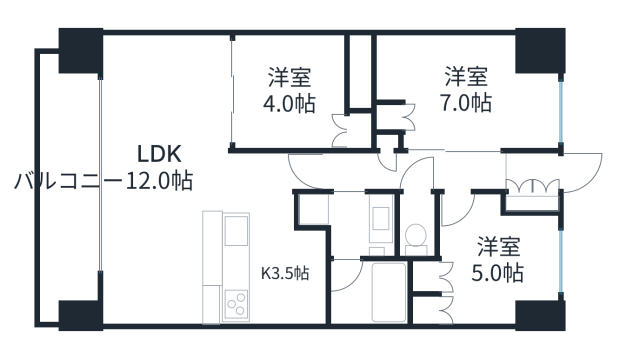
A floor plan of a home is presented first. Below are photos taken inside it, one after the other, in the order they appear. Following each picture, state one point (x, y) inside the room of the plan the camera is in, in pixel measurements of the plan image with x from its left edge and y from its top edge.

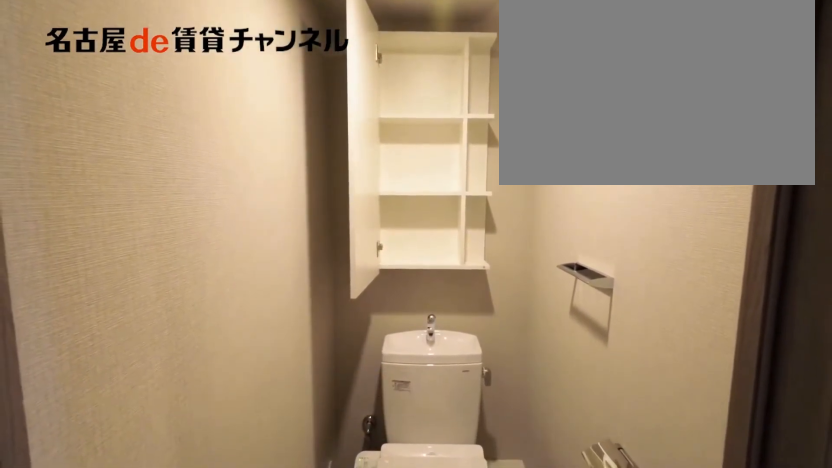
(418, 227)
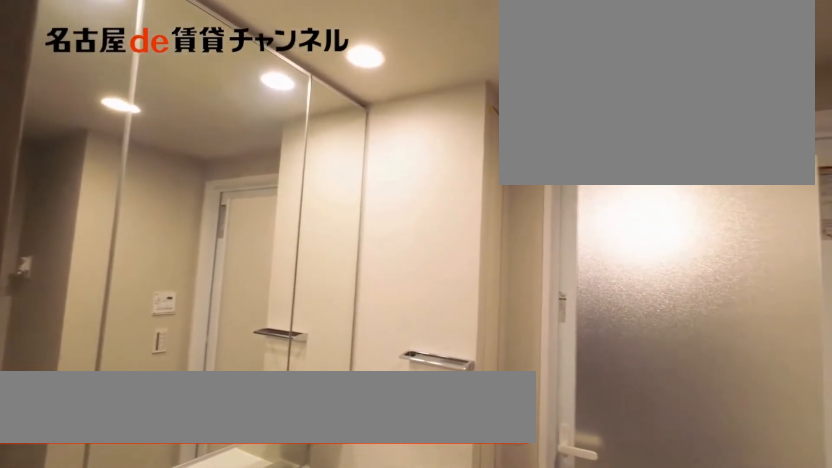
(351, 222)
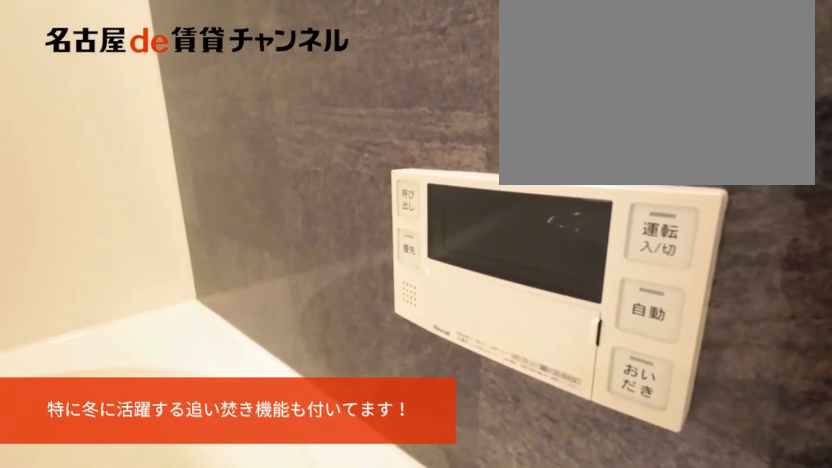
(365, 292)
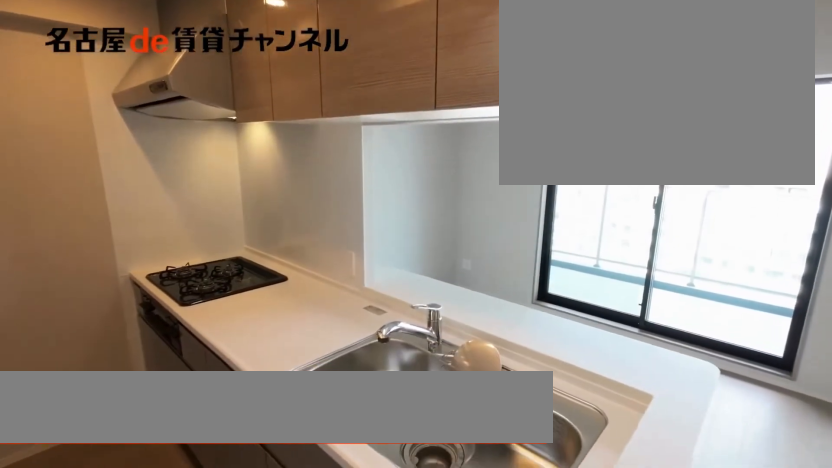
(245, 267)
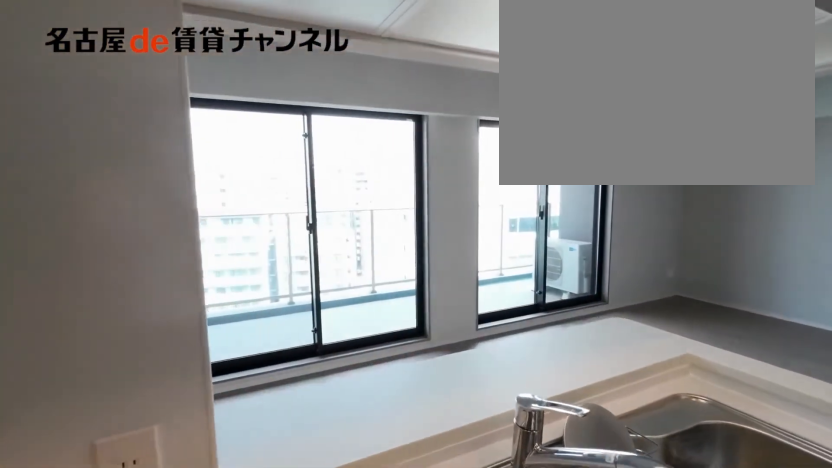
(245, 267)
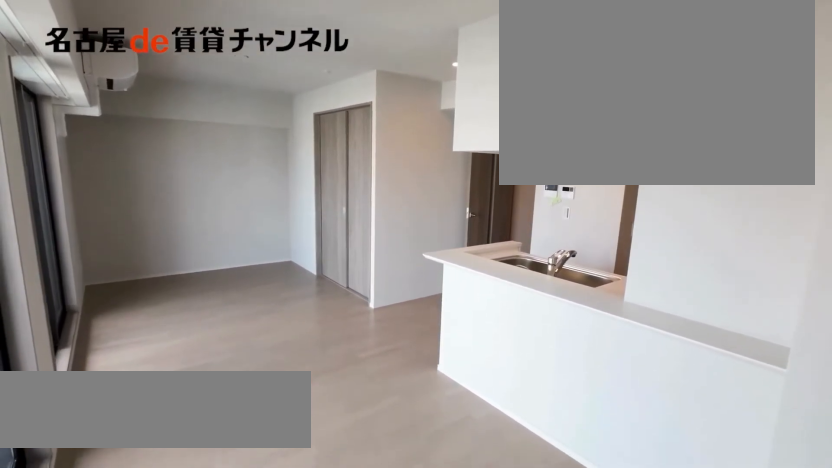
(160, 171)
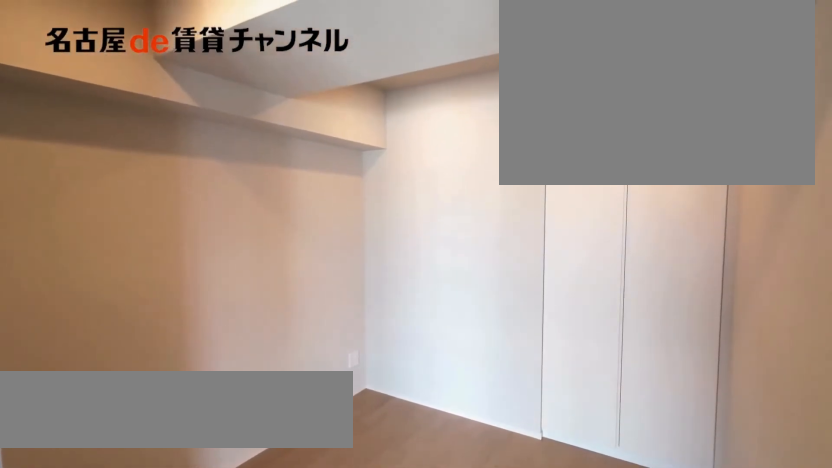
(289, 94)
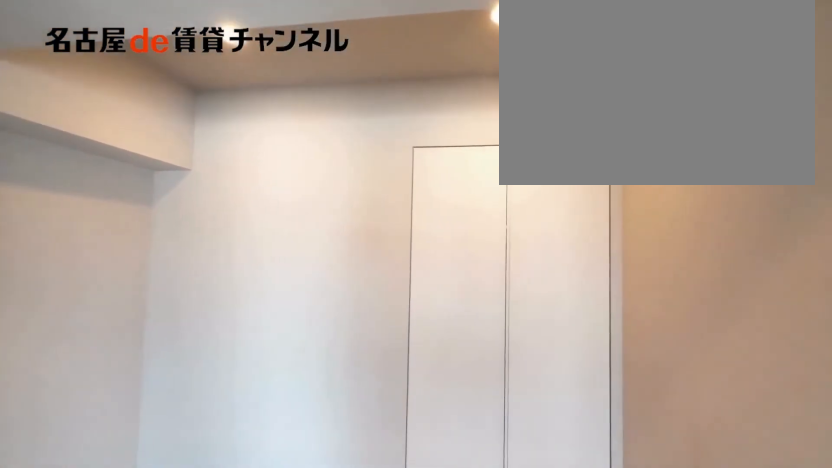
(289, 94)
